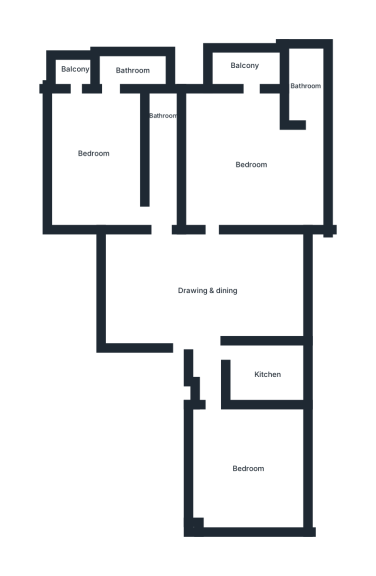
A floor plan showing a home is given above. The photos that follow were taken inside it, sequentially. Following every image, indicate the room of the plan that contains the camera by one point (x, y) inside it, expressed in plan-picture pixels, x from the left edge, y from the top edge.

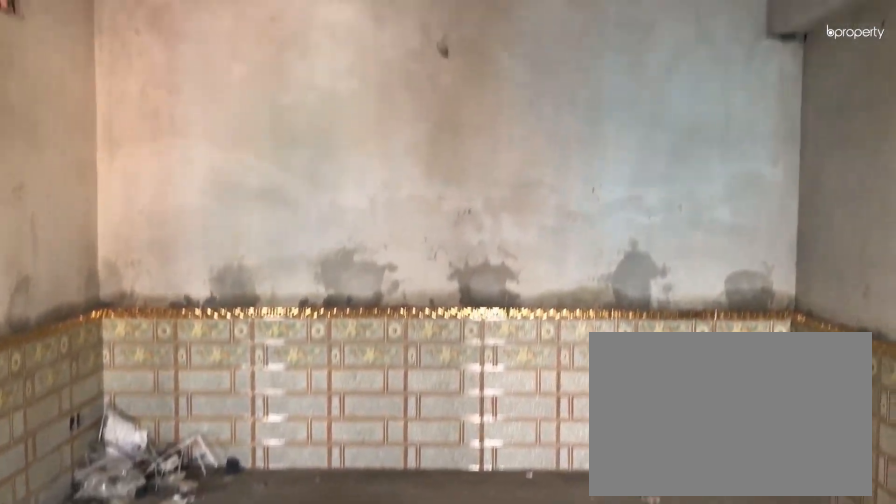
(207, 290)
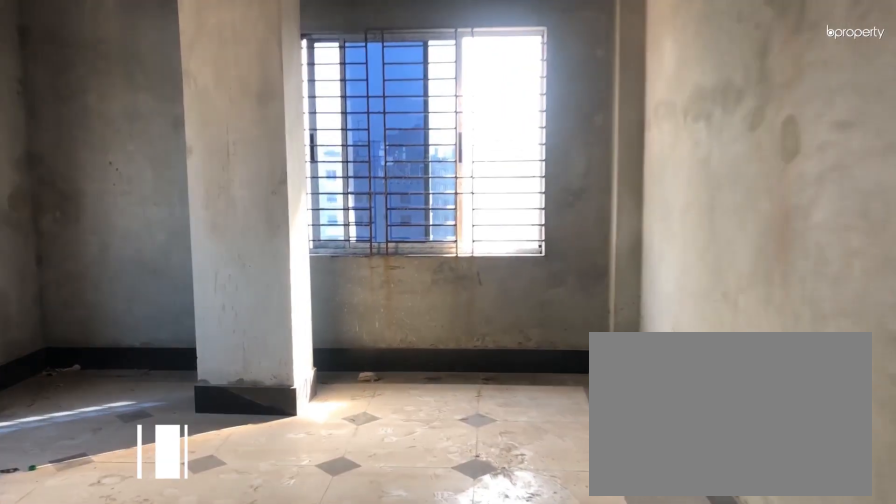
(249, 465)
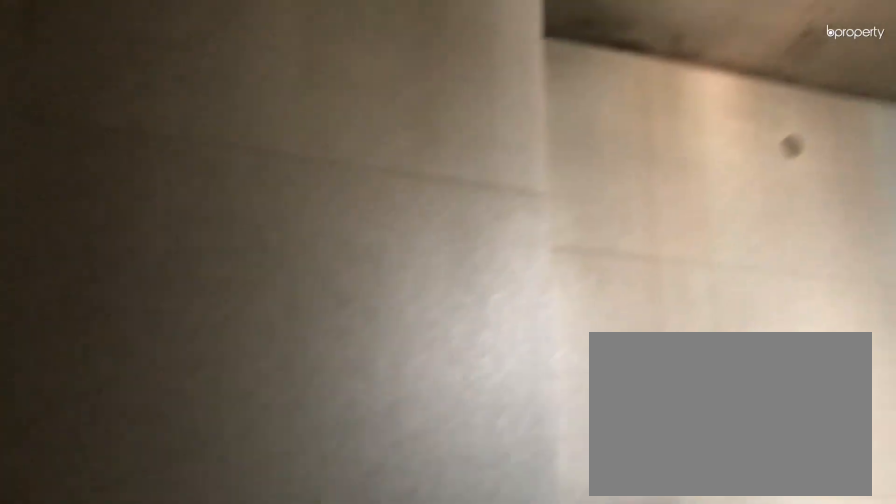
(305, 84)
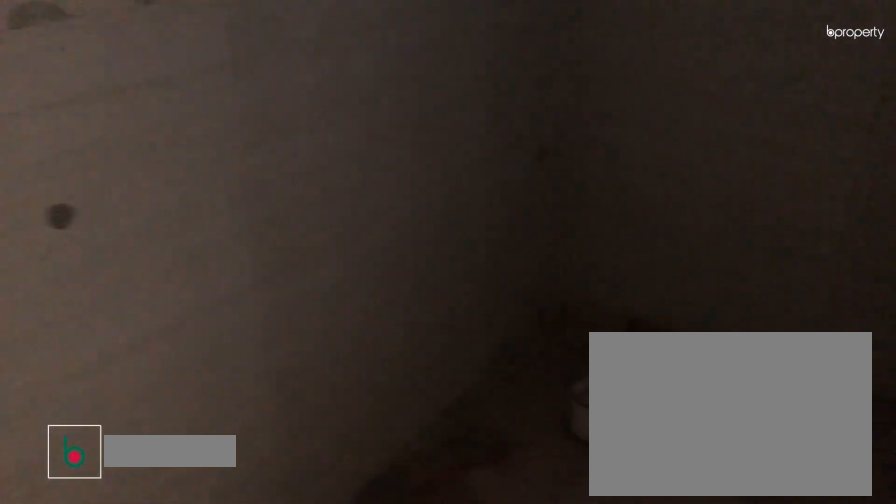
(135, 68)
